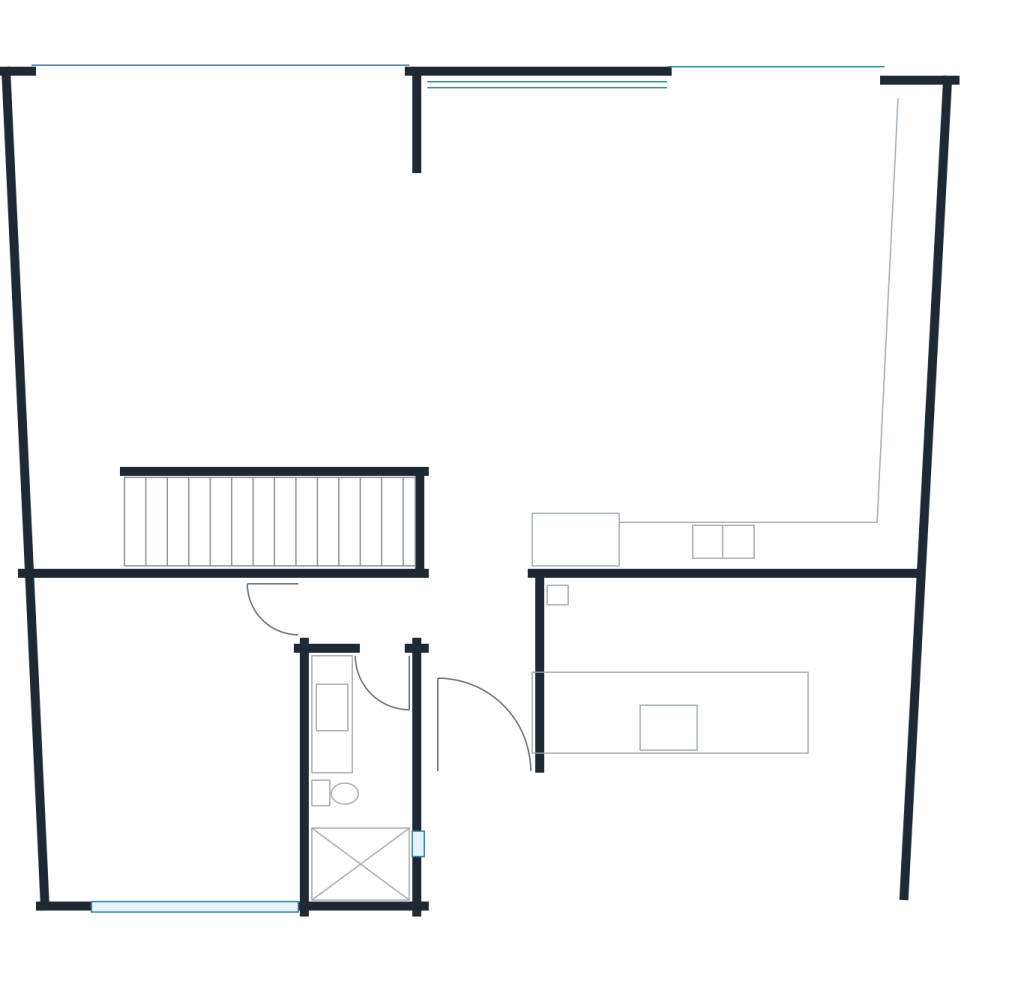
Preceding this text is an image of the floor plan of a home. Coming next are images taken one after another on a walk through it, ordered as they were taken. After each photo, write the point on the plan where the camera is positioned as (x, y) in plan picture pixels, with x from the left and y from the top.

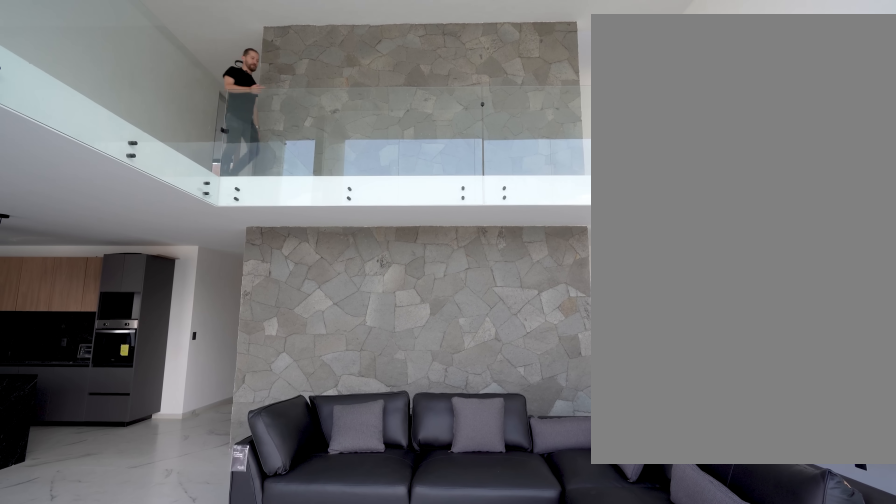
(257, 207)
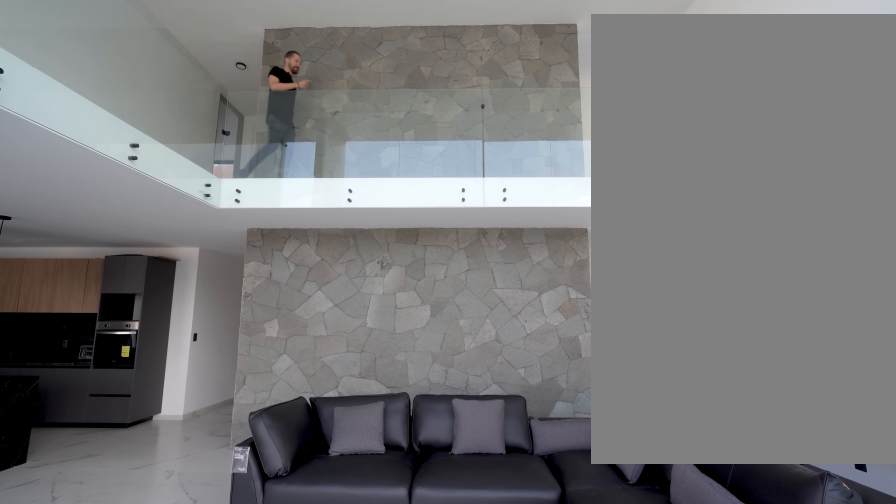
(257, 207)
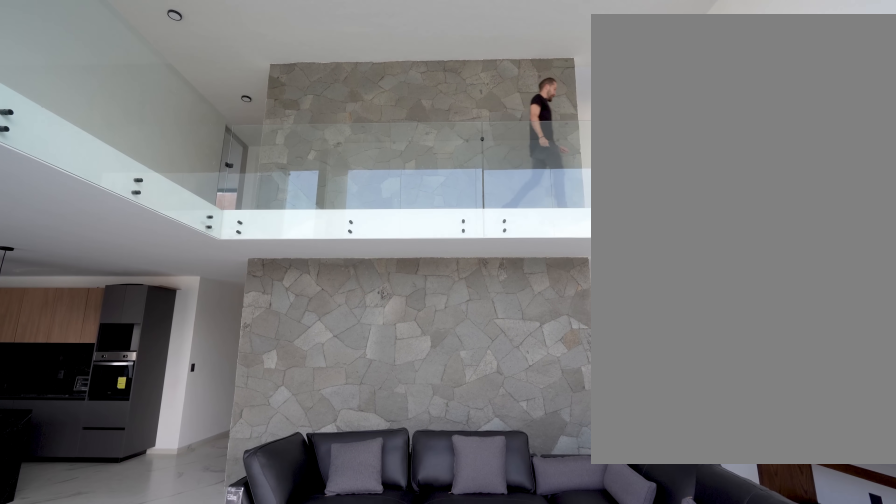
(249, 206)
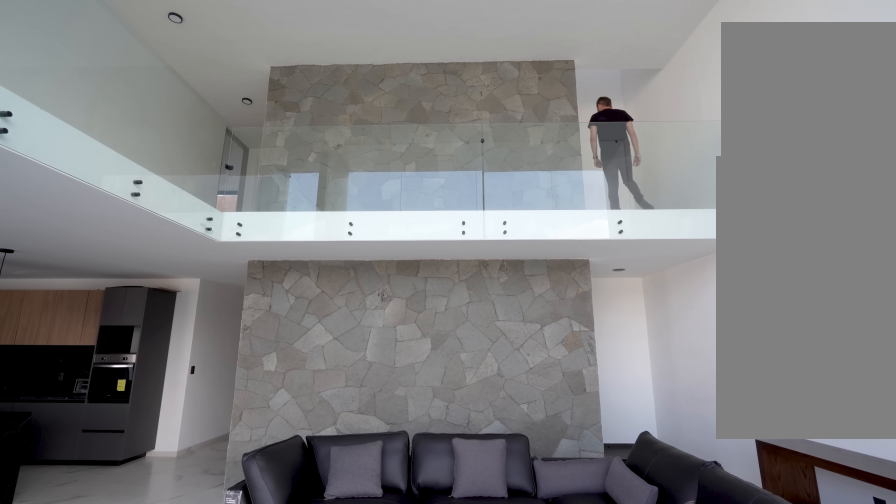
(241, 206)
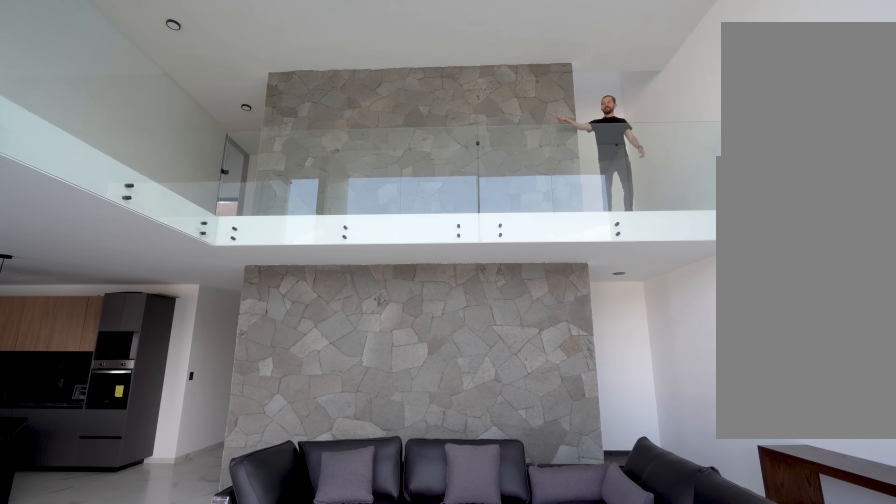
(241, 207)
